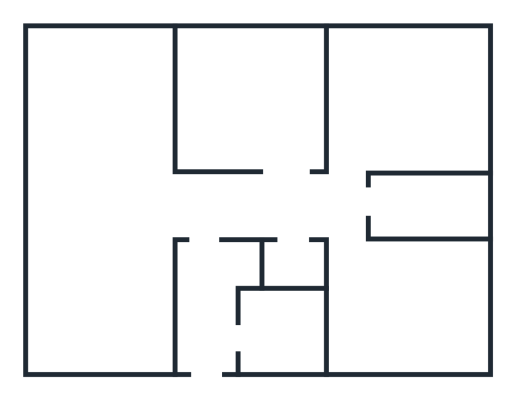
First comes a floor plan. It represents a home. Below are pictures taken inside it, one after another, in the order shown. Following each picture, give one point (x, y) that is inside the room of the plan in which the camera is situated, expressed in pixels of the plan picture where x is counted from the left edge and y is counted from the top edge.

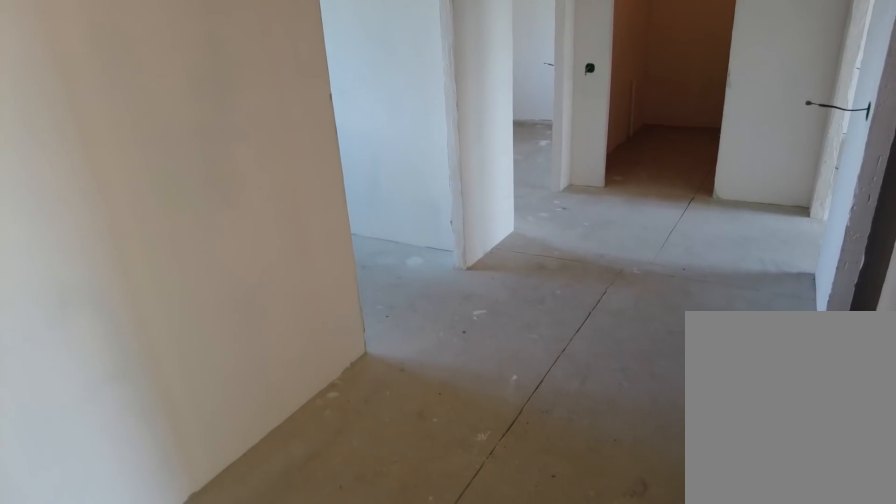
(207, 223)
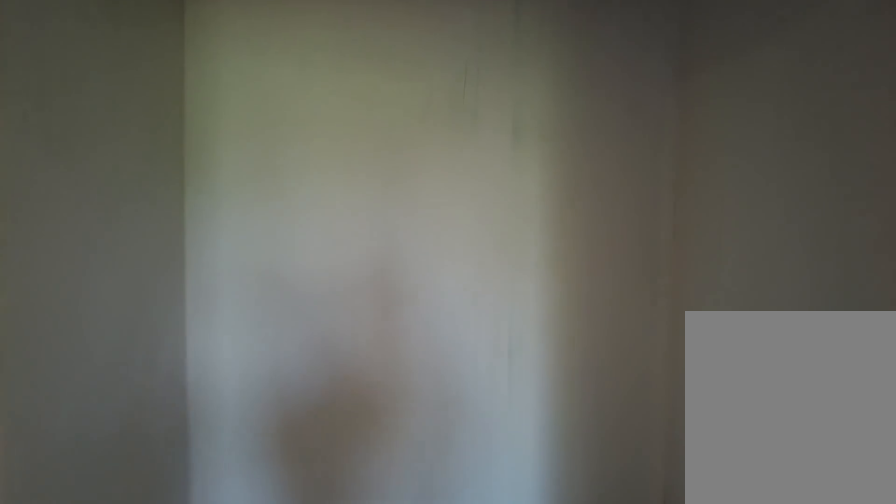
(300, 218)
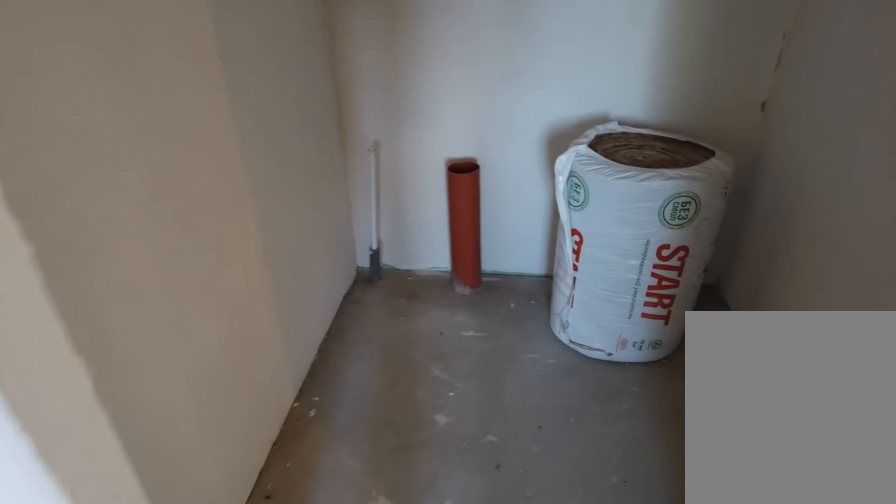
(300, 218)
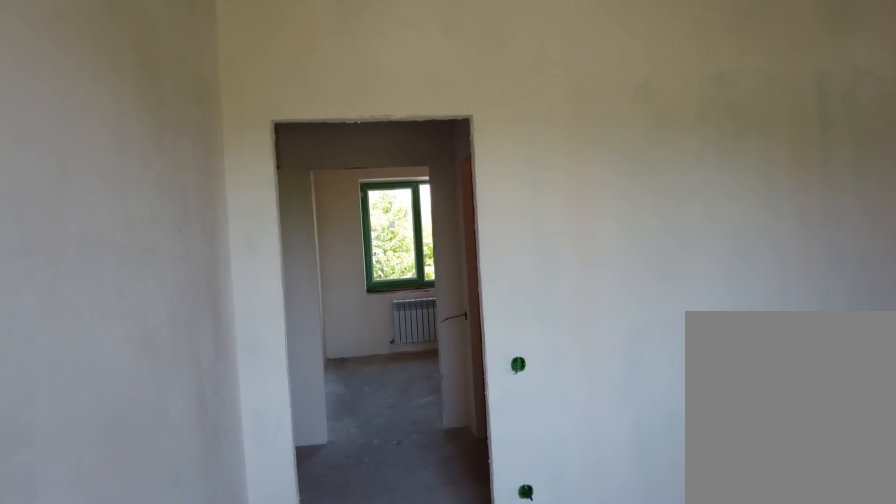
(373, 323)
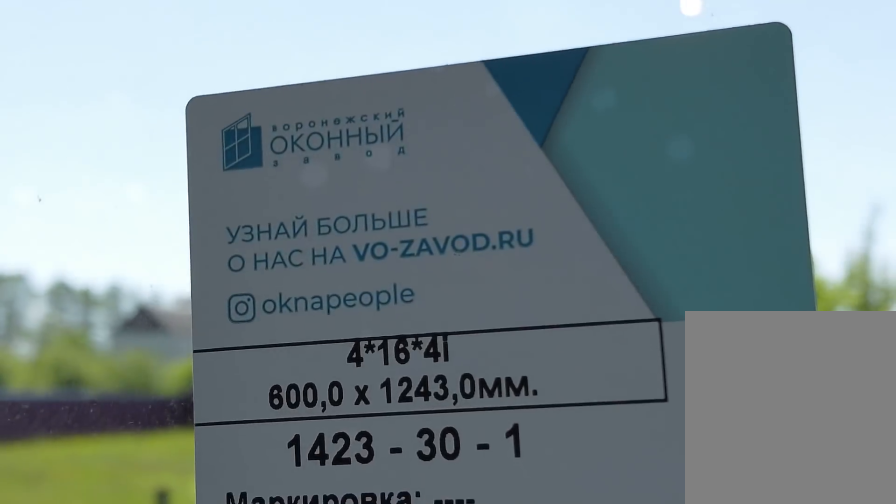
(373, 323)
